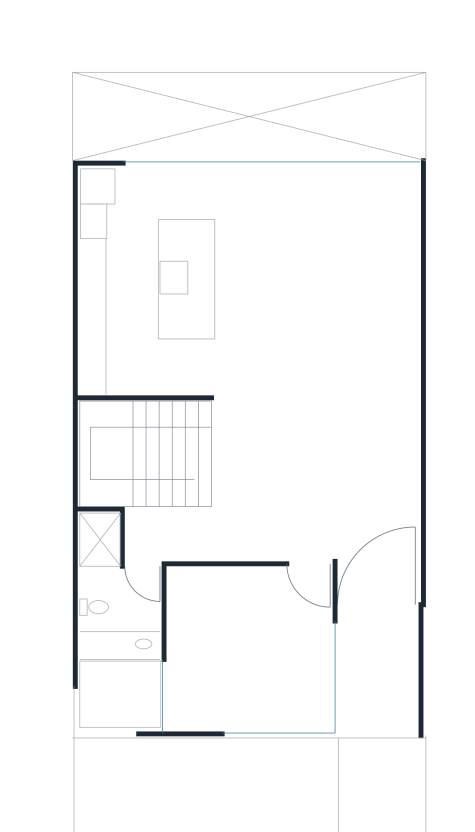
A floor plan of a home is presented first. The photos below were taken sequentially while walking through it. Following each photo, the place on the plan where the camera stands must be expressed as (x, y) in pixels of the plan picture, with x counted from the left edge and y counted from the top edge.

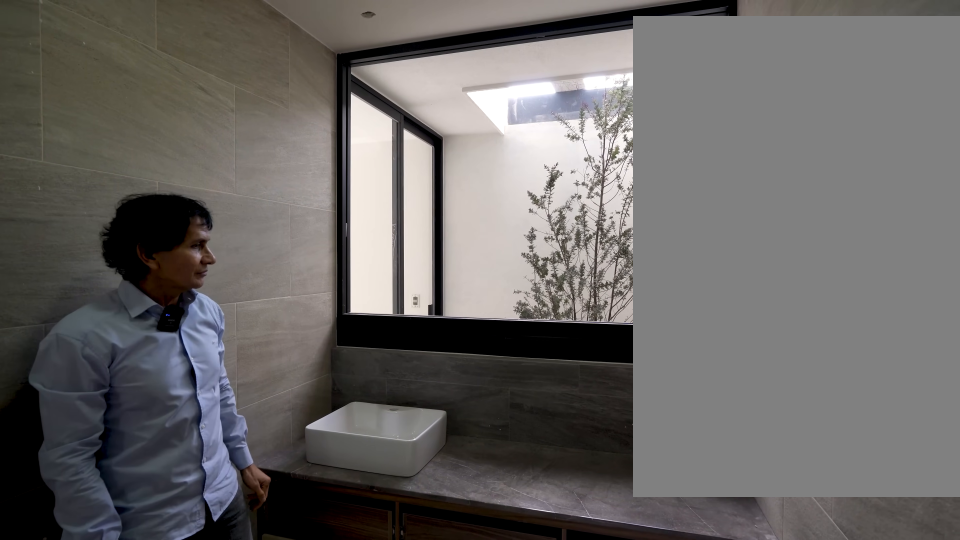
(136, 593)
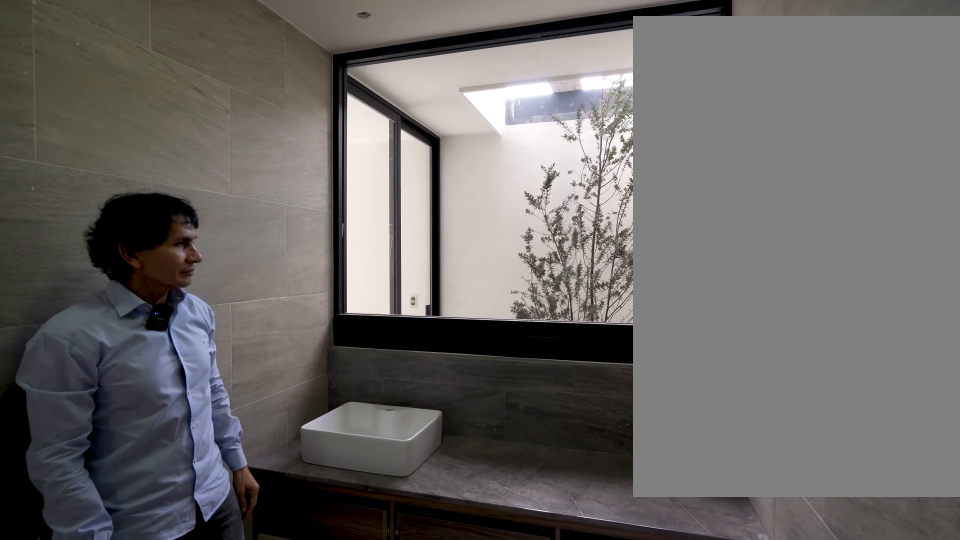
(134, 594)
